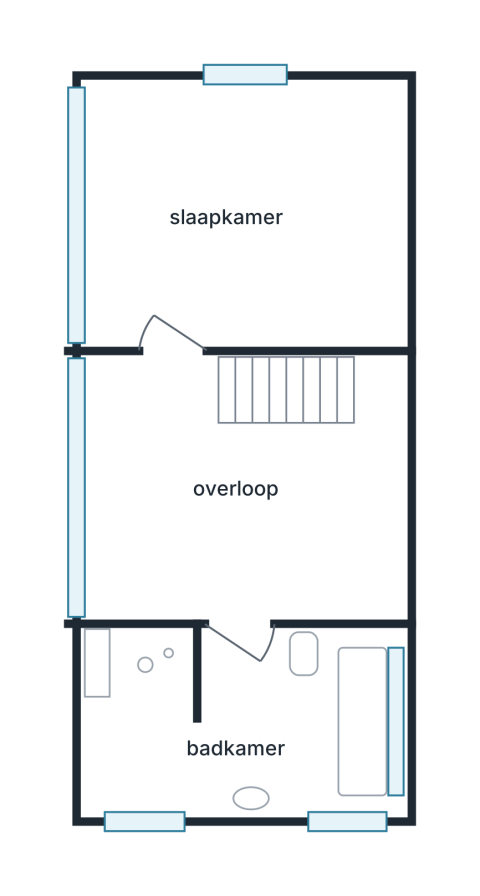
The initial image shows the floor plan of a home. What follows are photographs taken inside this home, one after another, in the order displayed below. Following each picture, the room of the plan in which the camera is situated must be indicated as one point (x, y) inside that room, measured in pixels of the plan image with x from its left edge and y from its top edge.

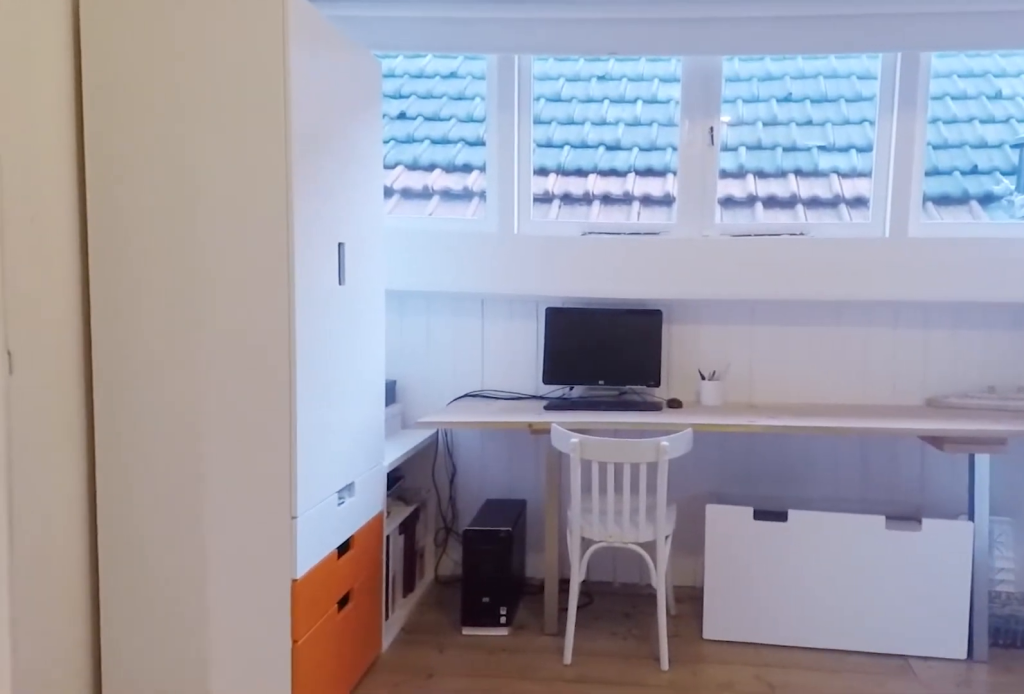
(231, 500)
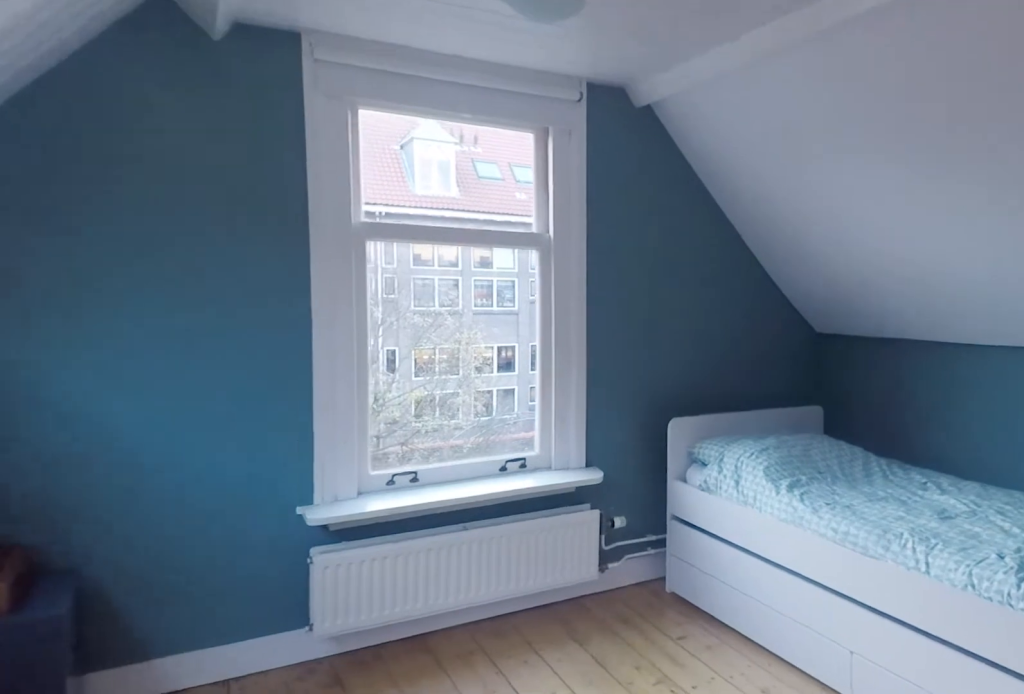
(92, 216)
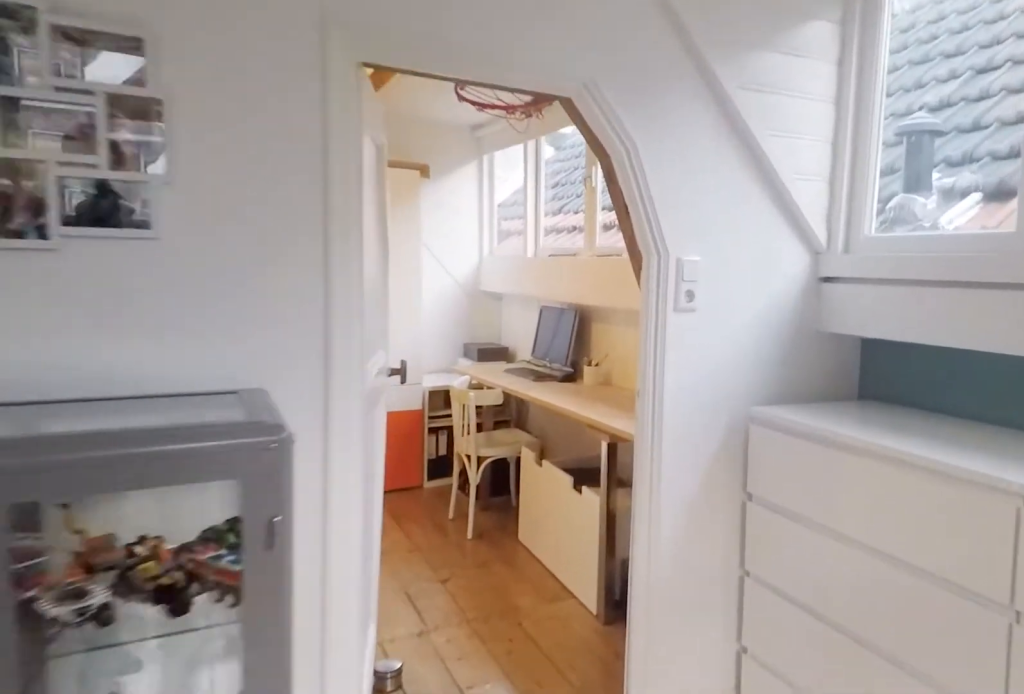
(92, 216)
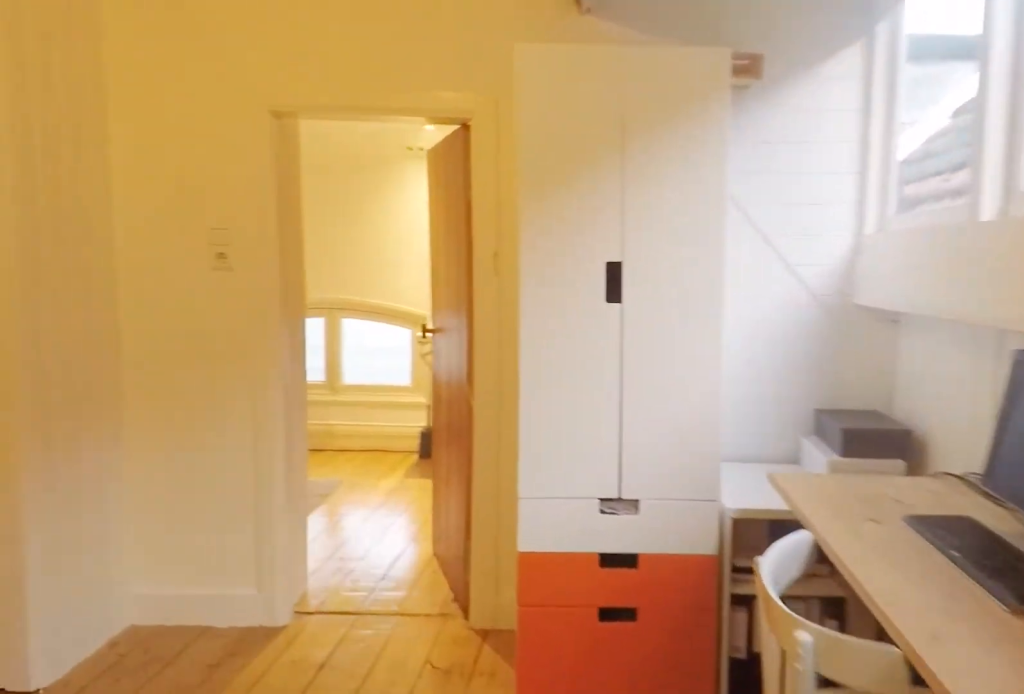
(232, 499)
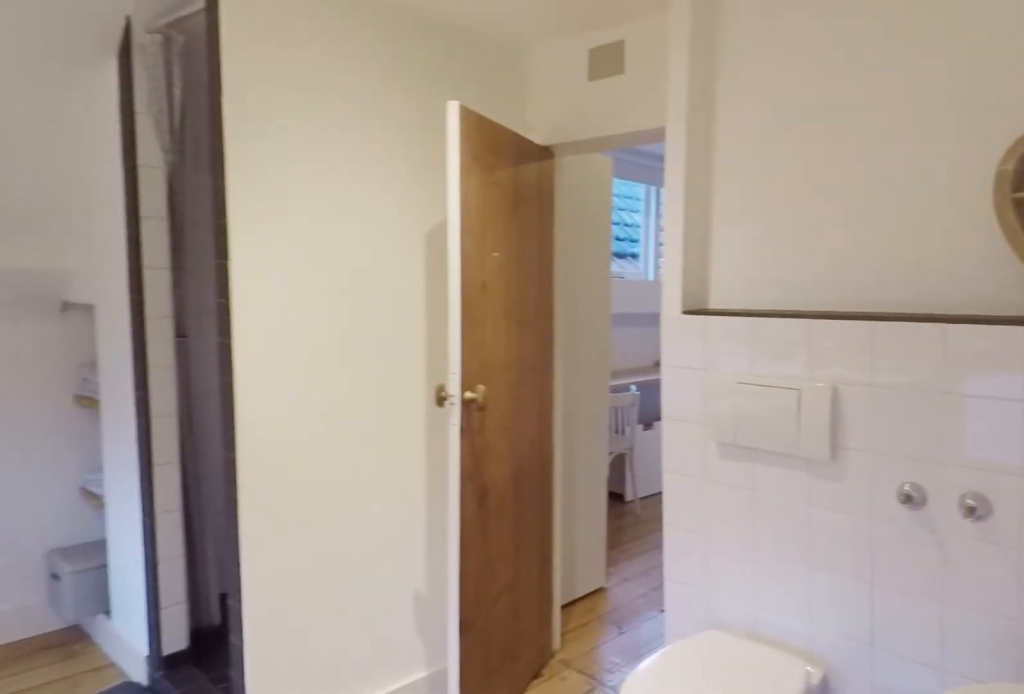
(93, 672)
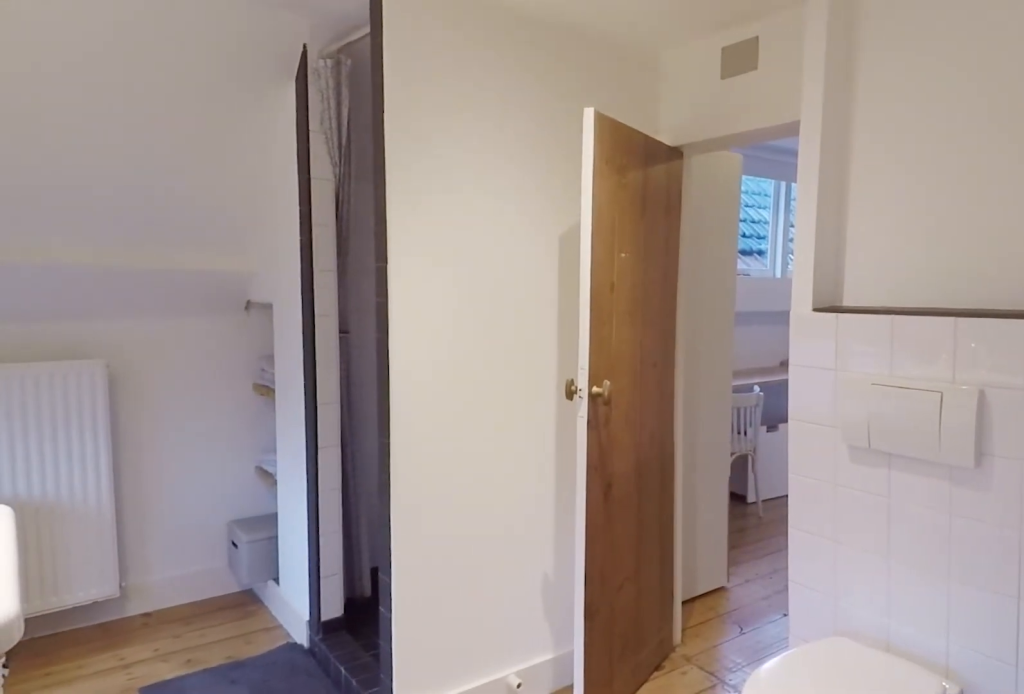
(93, 672)
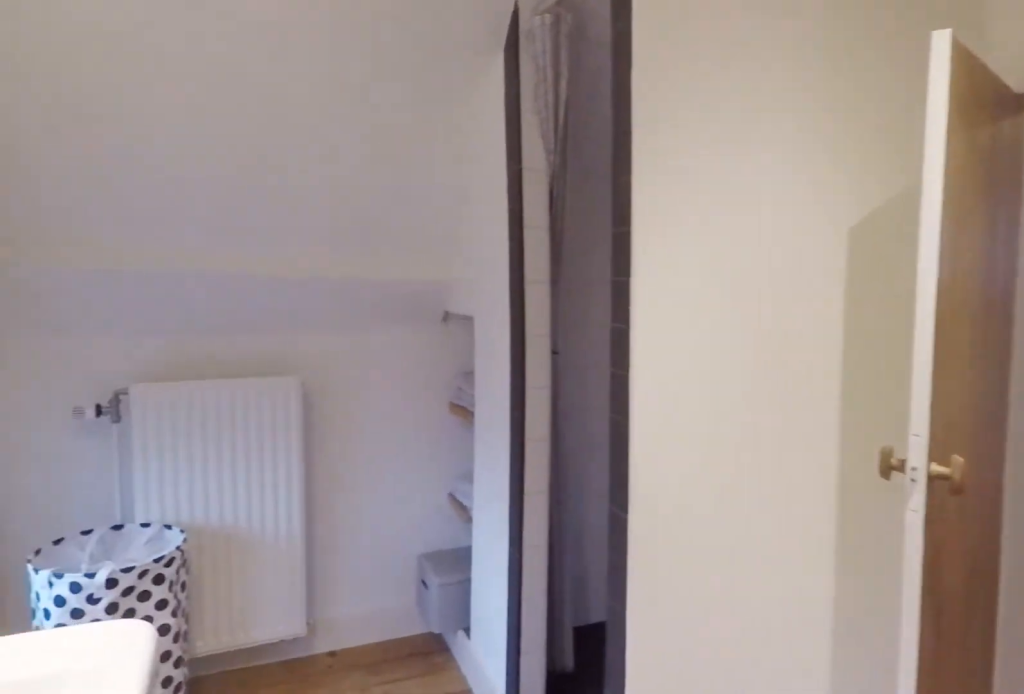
(93, 672)
